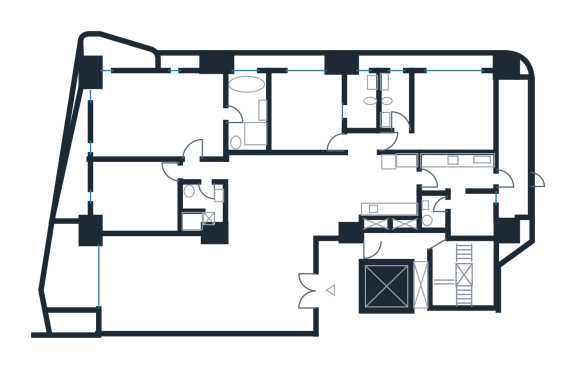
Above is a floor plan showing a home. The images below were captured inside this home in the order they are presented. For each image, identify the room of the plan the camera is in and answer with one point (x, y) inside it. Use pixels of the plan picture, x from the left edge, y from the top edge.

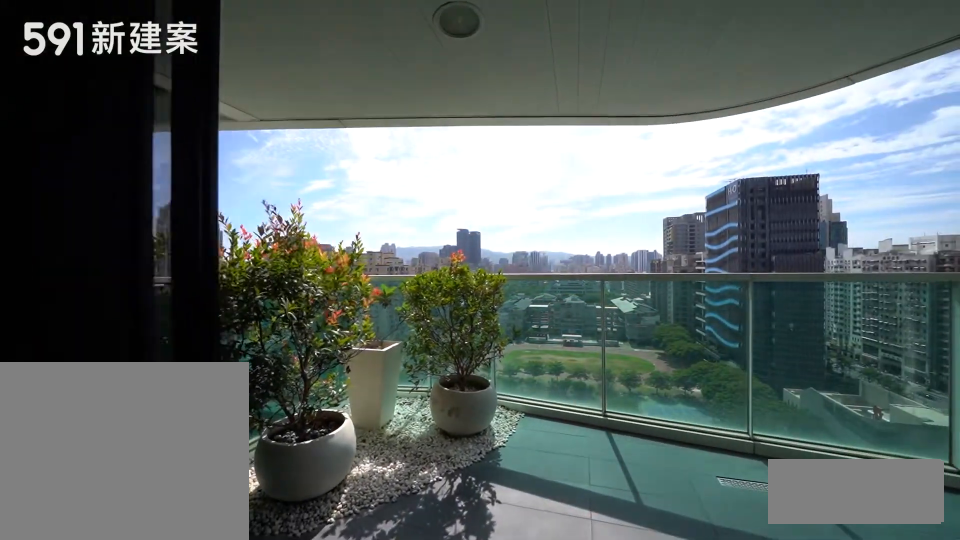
(70, 270)
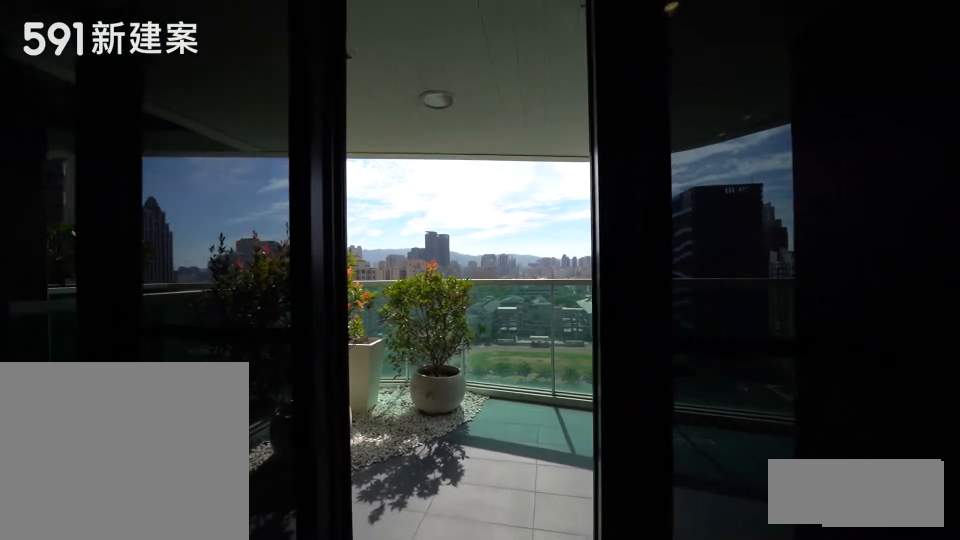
(70, 270)
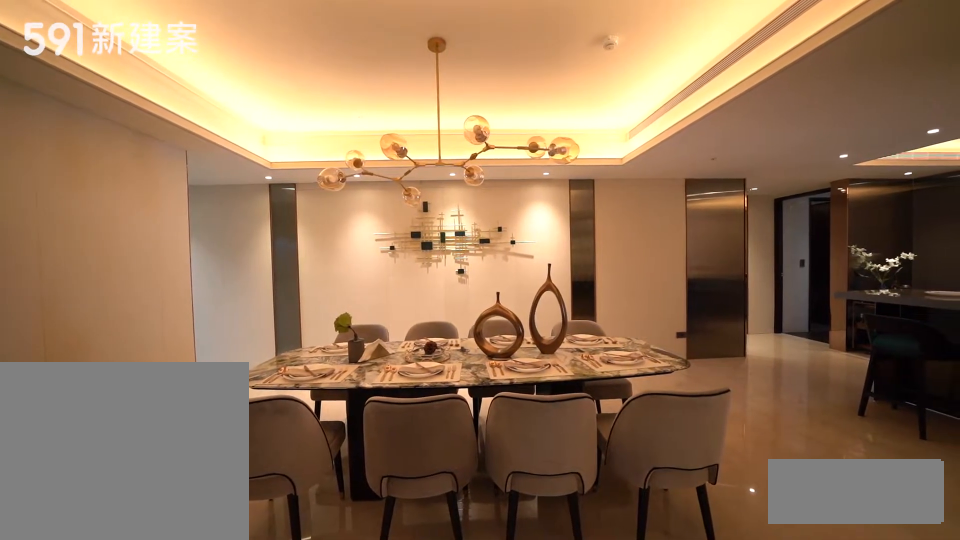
(288, 197)
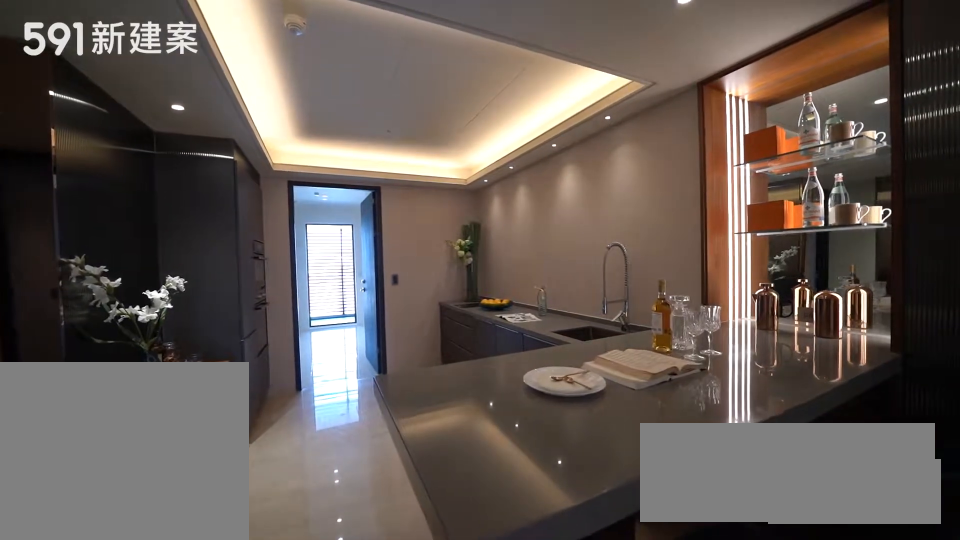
(393, 184)
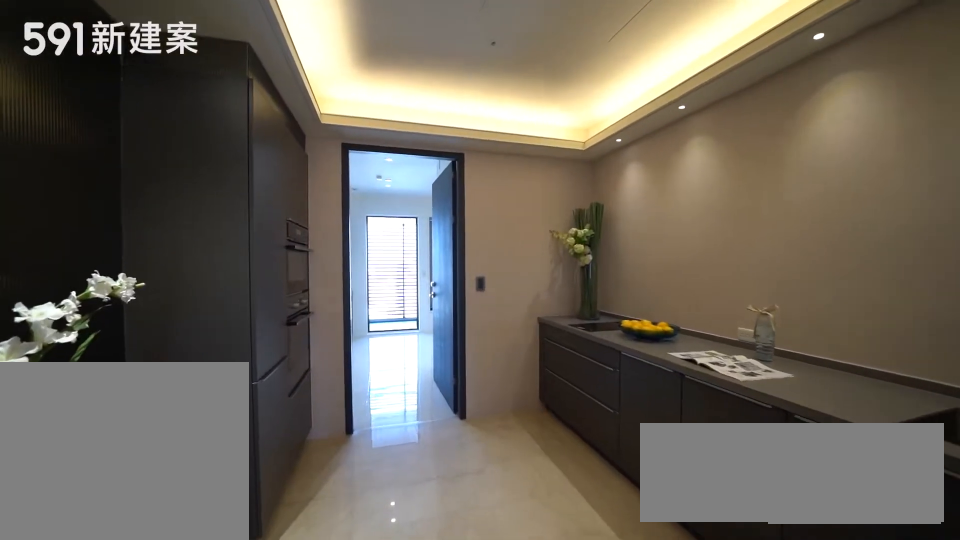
(393, 184)
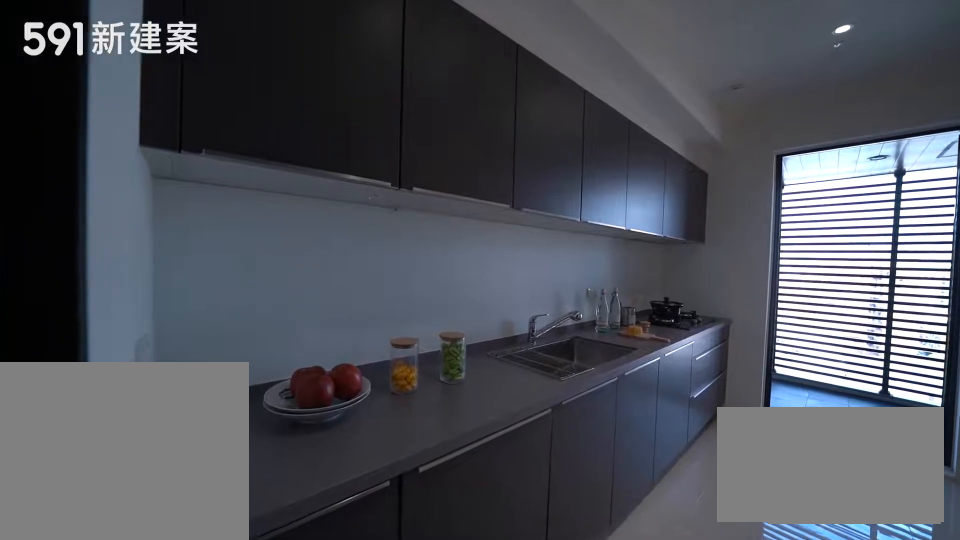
(464, 171)
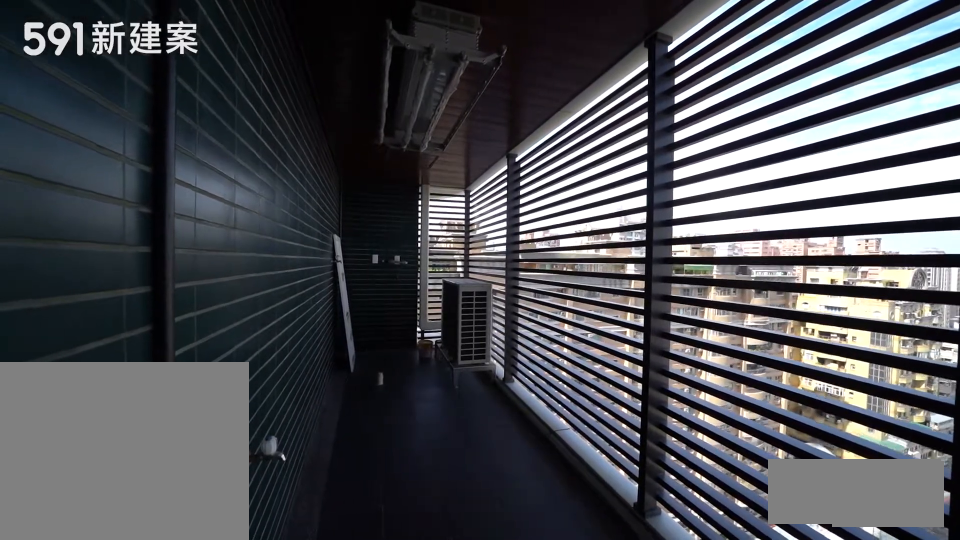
(515, 145)
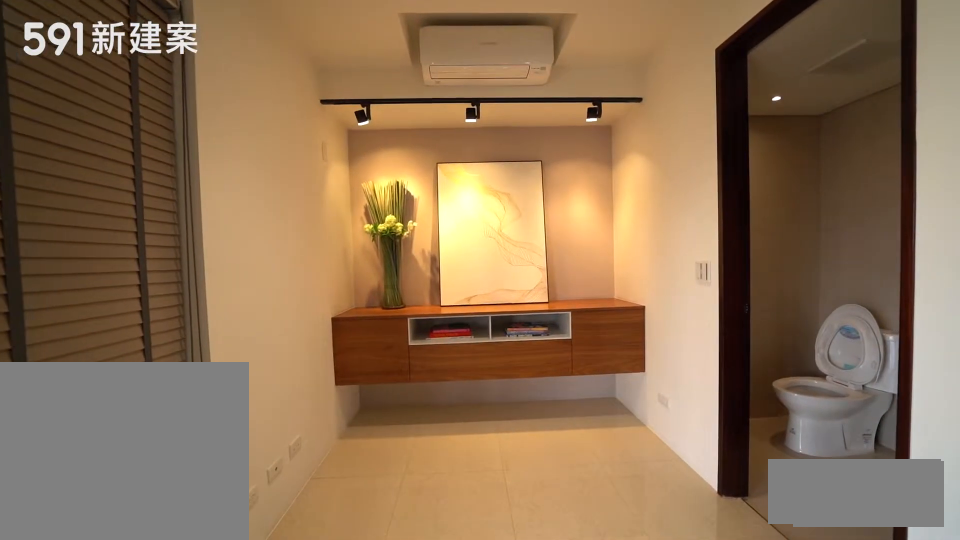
(475, 219)
